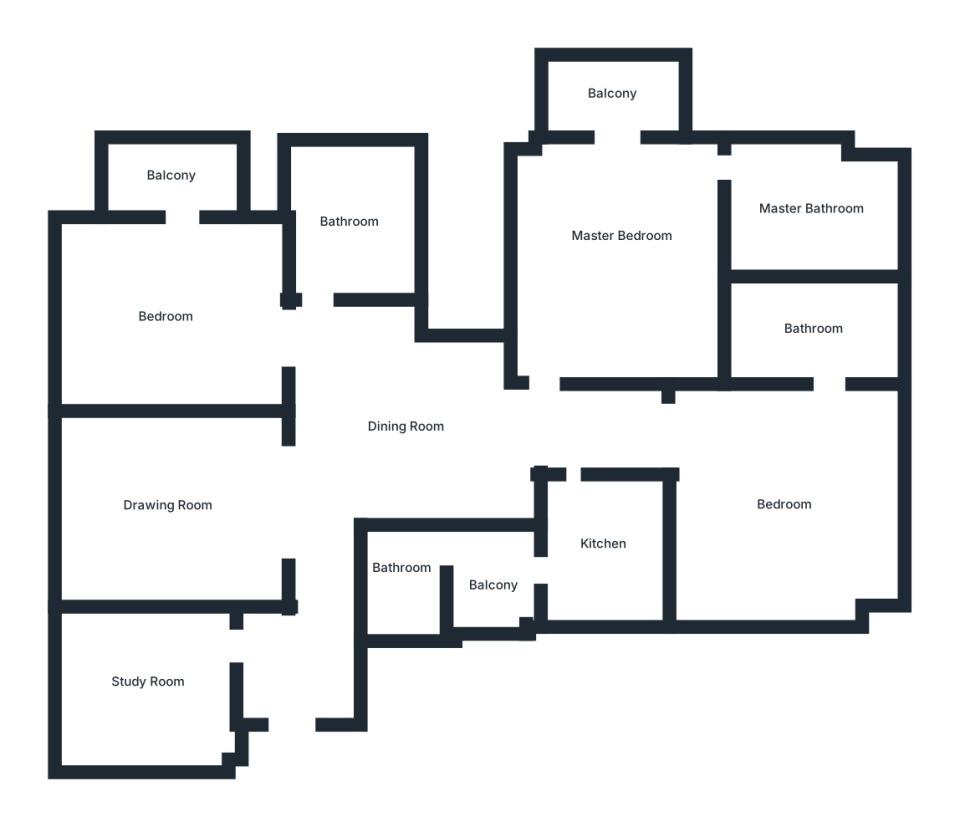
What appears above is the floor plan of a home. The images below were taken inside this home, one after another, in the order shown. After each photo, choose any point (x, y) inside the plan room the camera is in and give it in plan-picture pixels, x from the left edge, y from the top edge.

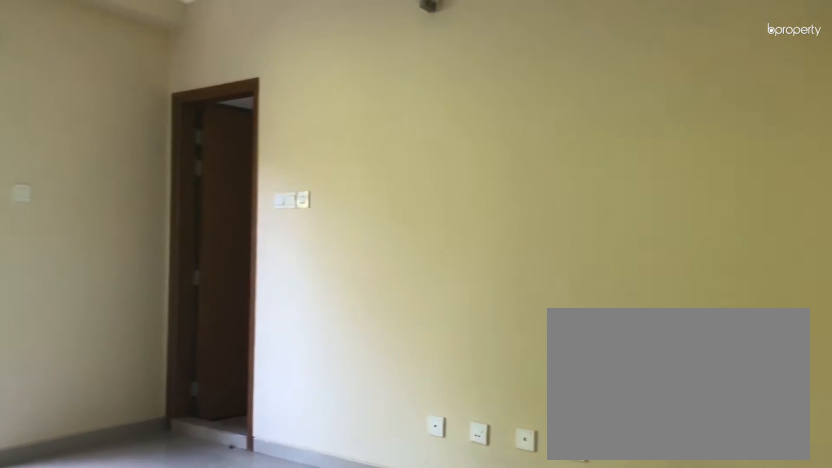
(625, 237)
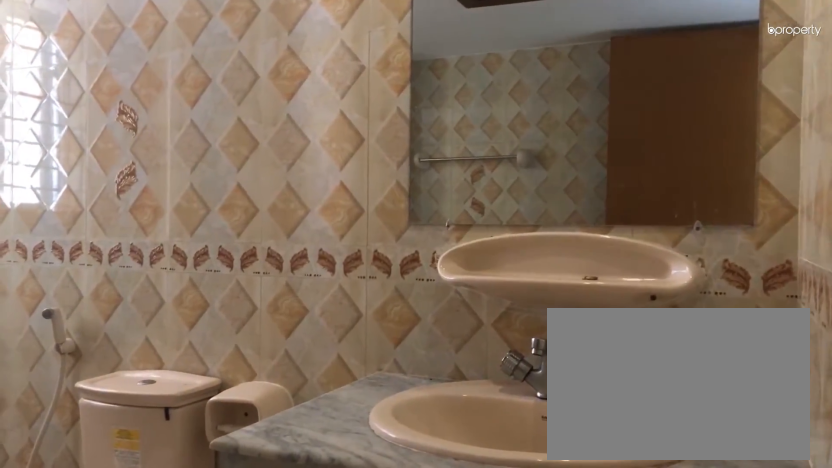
(810, 209)
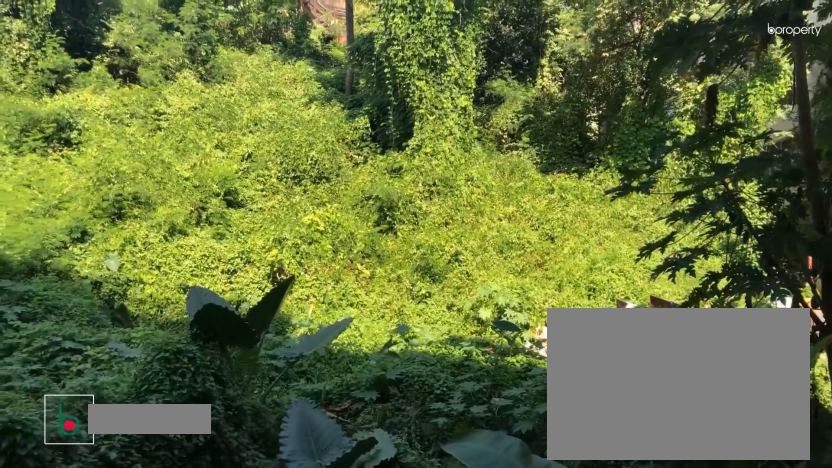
(614, 93)
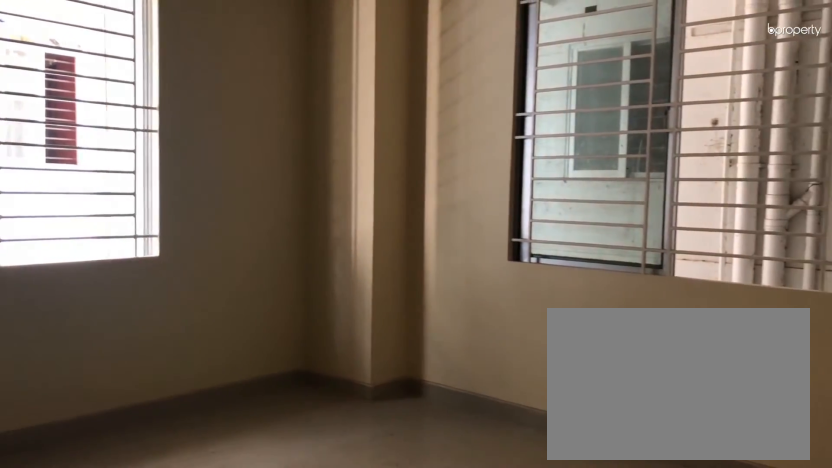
(783, 503)
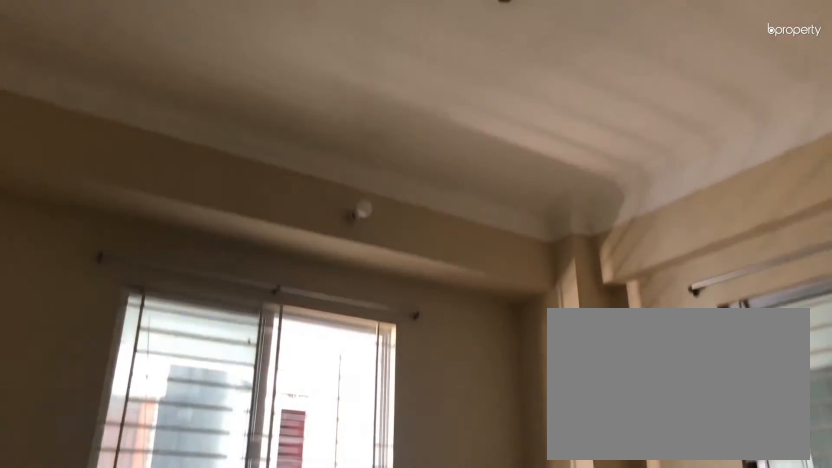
(782, 503)
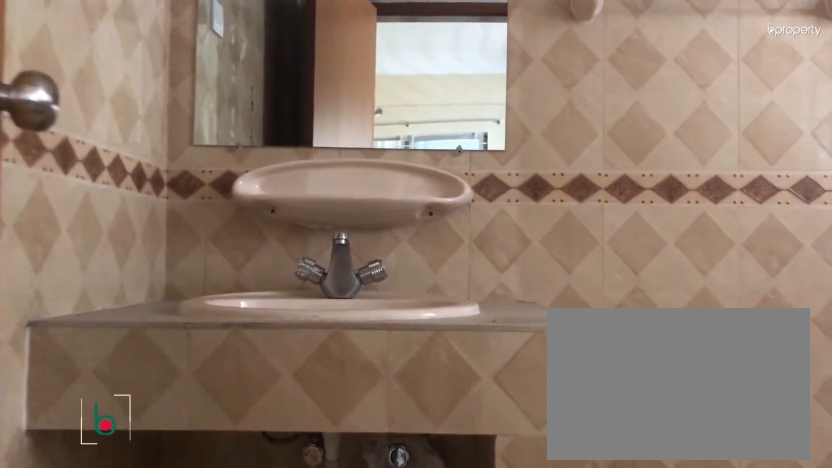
(814, 328)
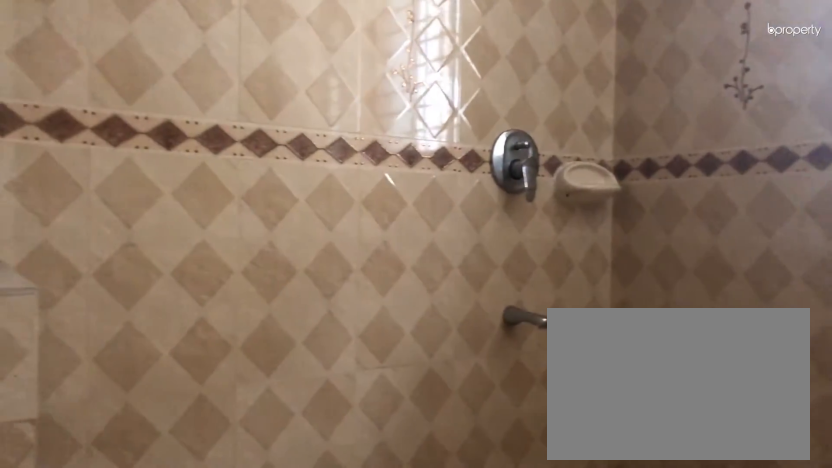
(814, 328)
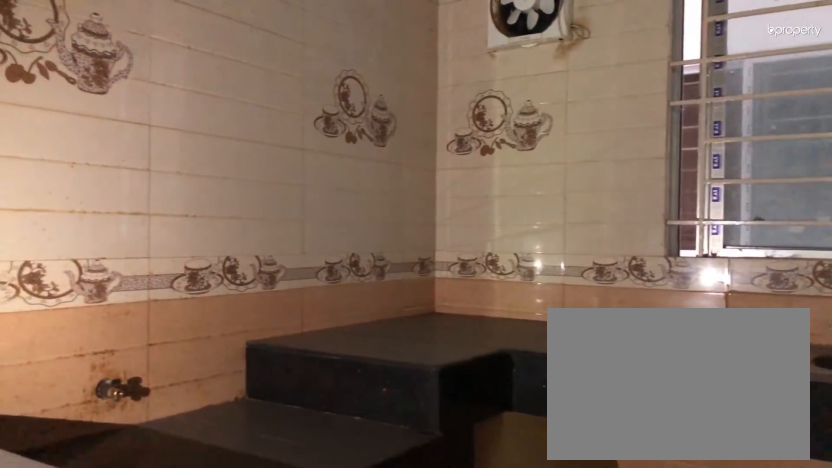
(605, 547)
